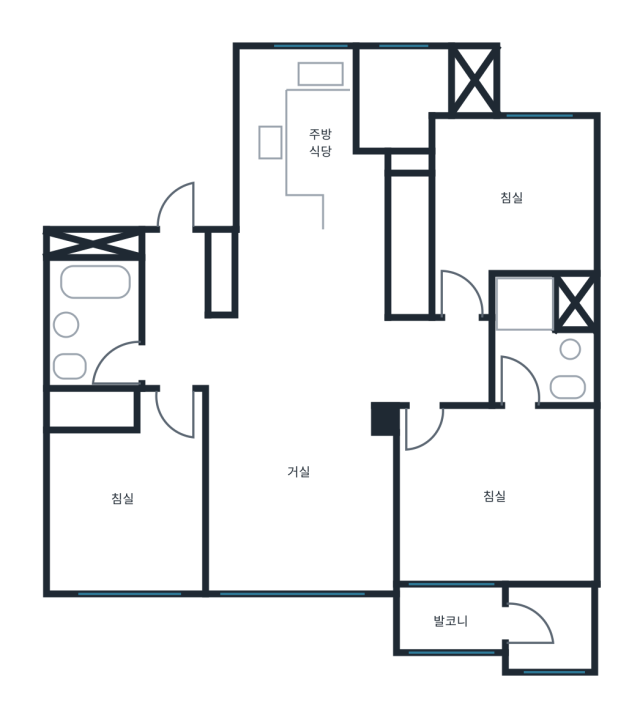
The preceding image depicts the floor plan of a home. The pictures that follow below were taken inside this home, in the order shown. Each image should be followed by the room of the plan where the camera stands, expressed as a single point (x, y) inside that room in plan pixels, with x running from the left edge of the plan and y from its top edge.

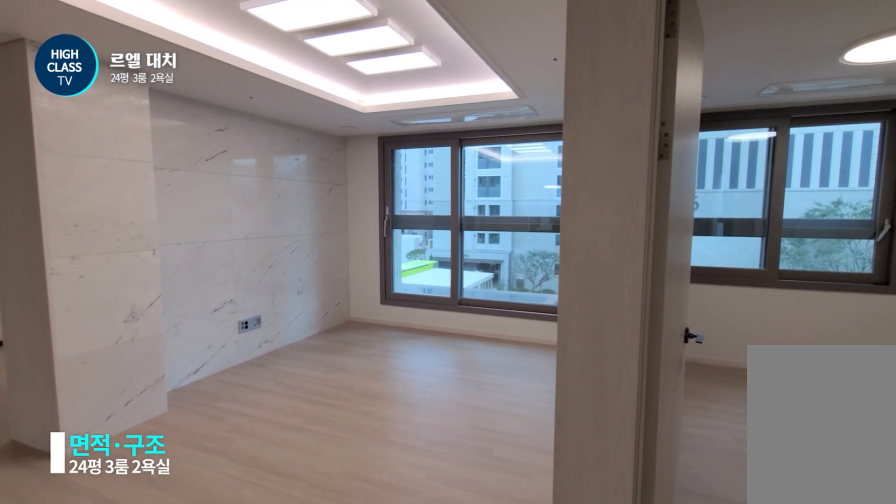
(192, 353)
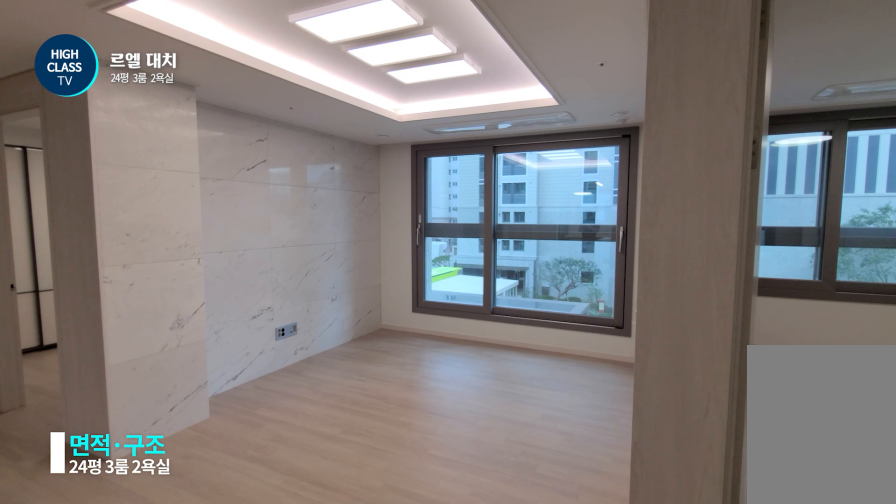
(192, 353)
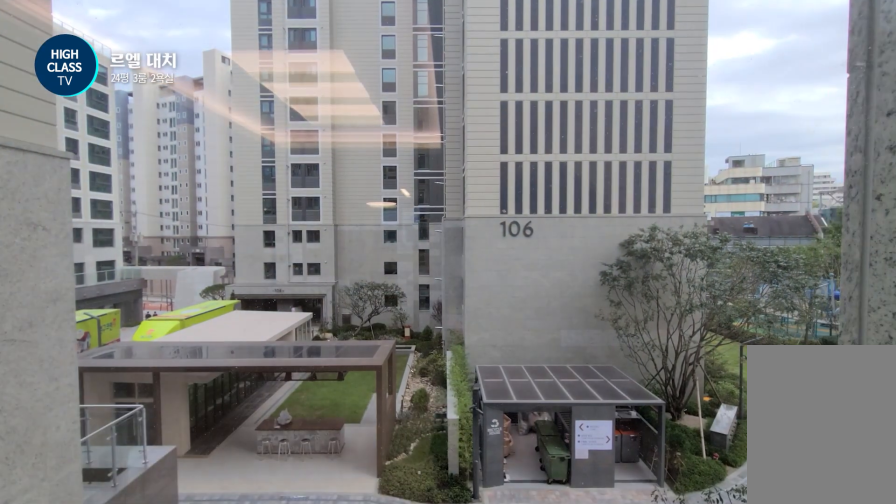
(299, 454)
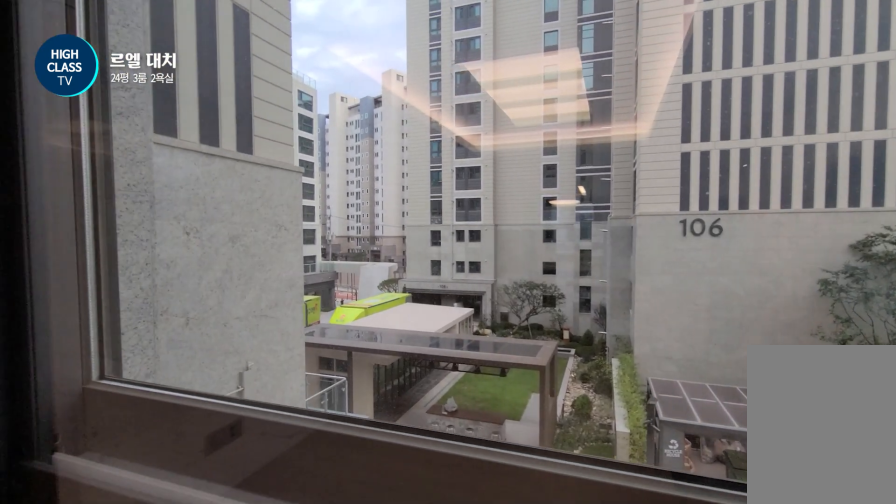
(299, 454)
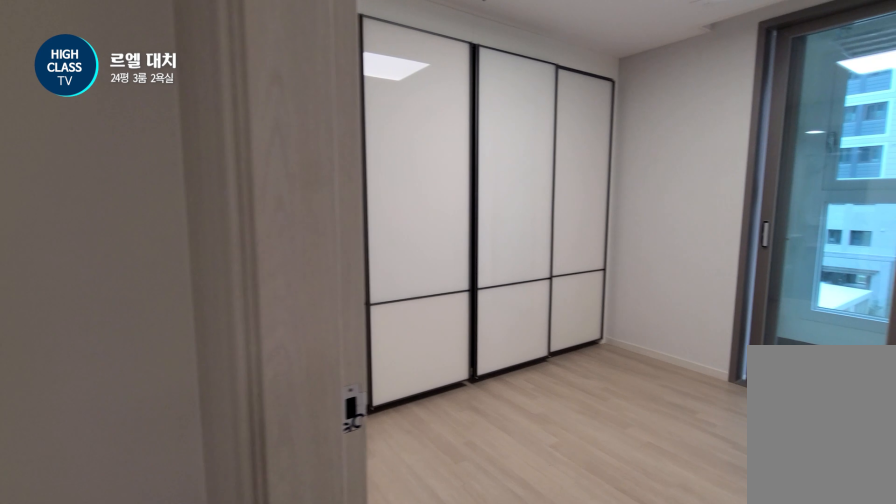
(443, 363)
